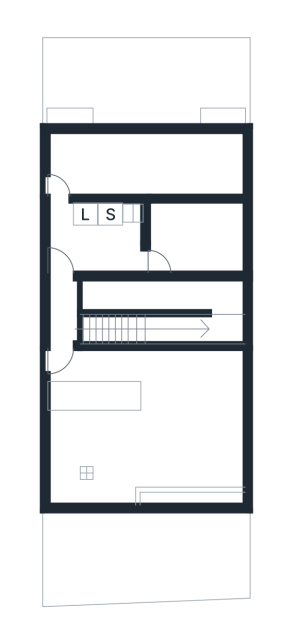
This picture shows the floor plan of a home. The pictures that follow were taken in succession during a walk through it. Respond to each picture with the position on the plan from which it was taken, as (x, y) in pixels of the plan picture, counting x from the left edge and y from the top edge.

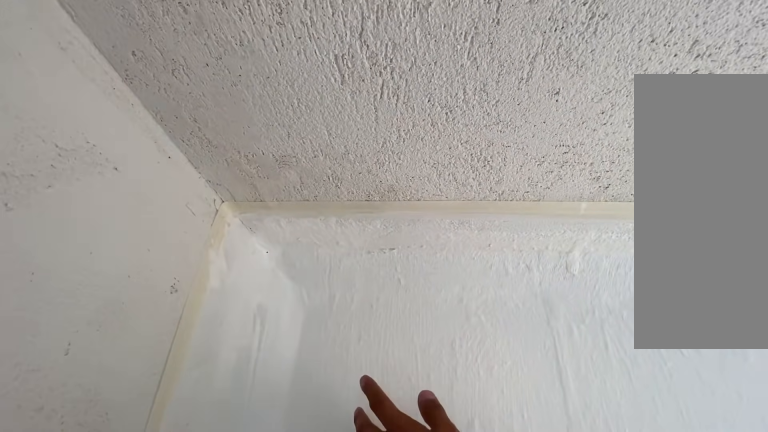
(148, 153)
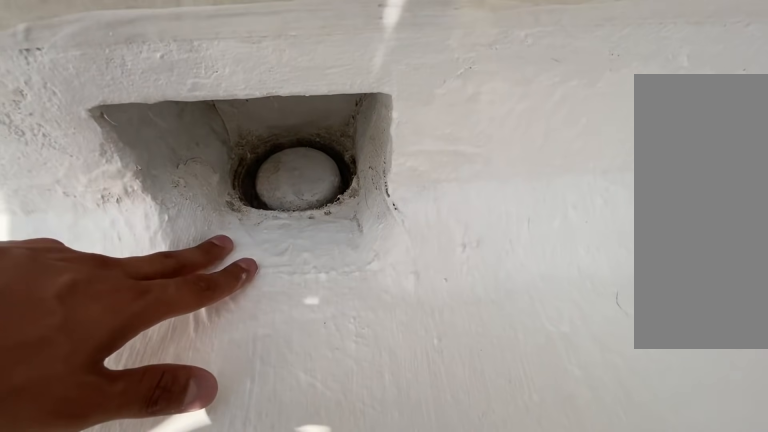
(56, 144)
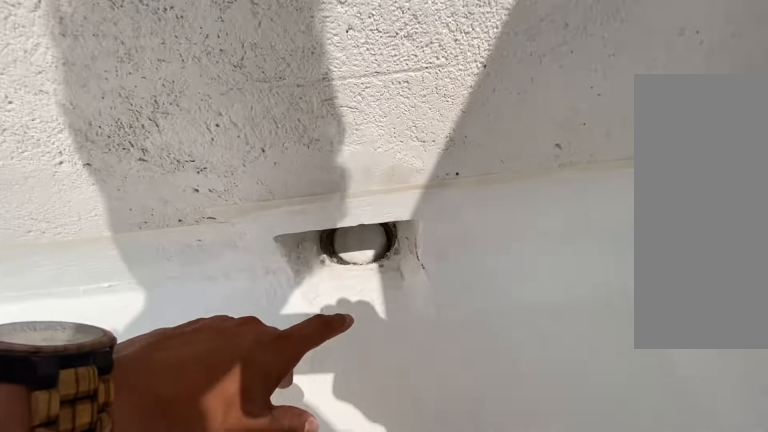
(56, 144)
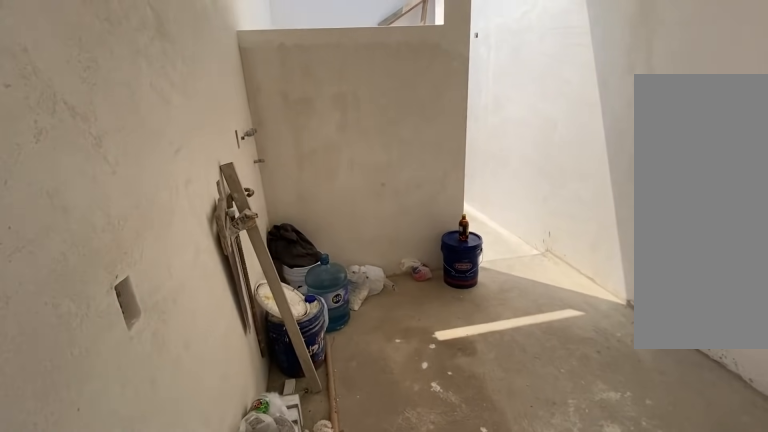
(60, 190)
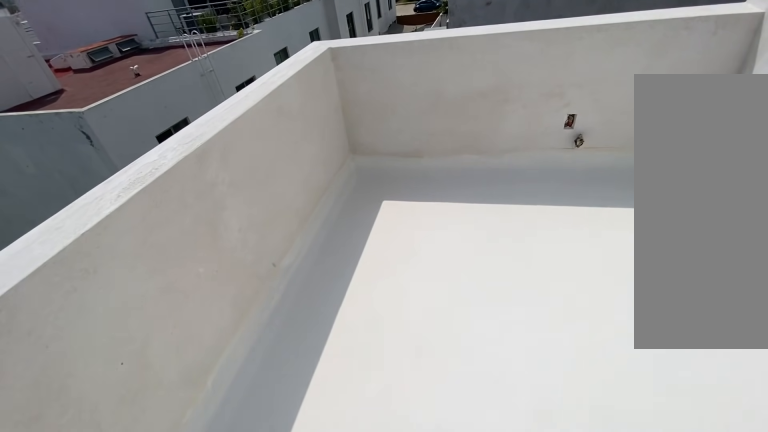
(190, 162)
